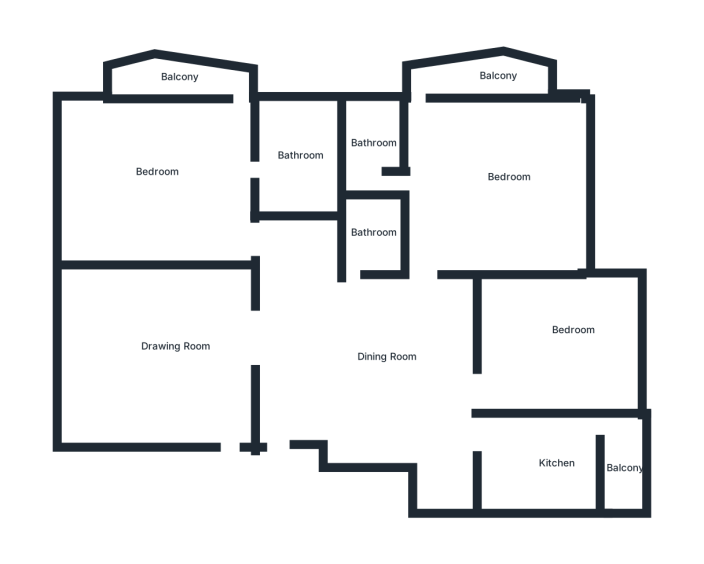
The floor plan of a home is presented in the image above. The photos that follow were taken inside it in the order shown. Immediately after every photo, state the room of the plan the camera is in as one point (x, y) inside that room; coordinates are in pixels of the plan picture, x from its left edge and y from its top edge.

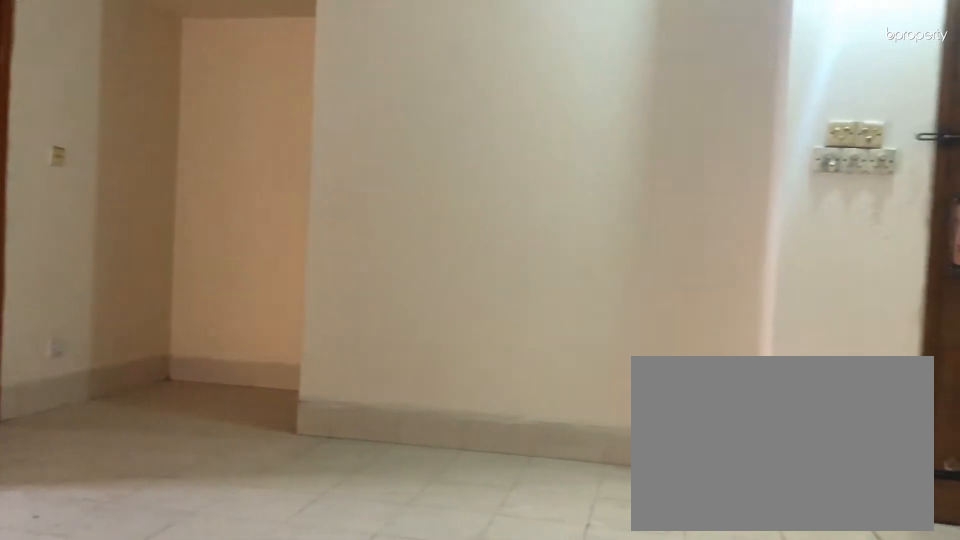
(380, 348)
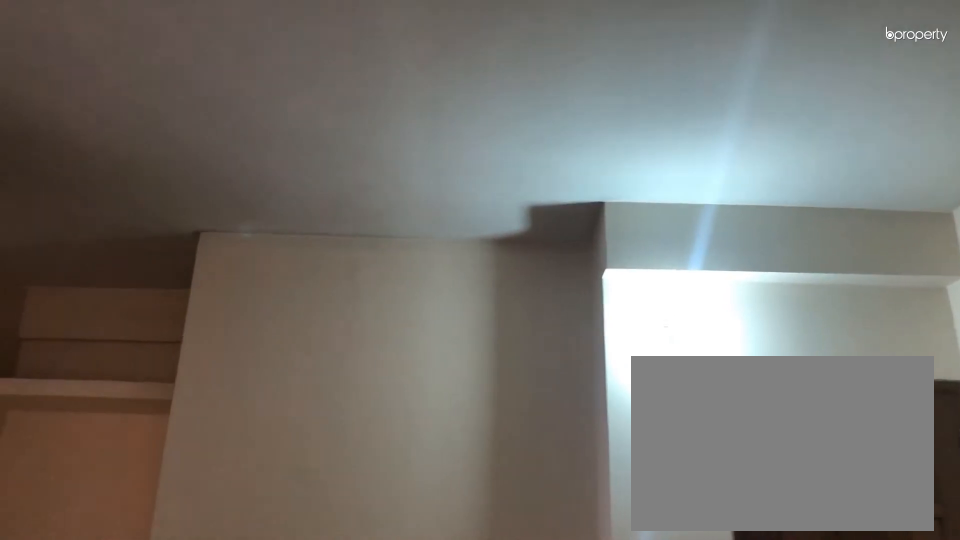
(380, 348)
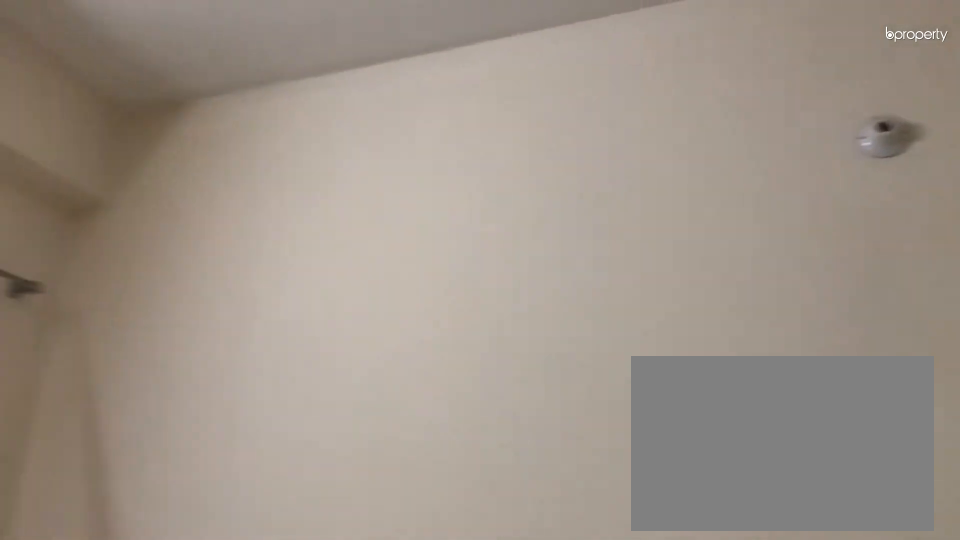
(142, 354)
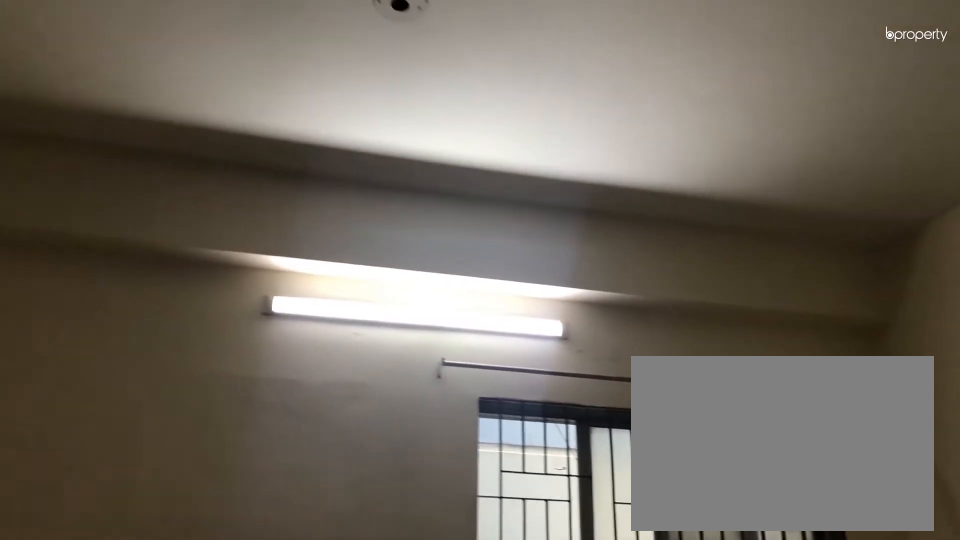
(142, 354)
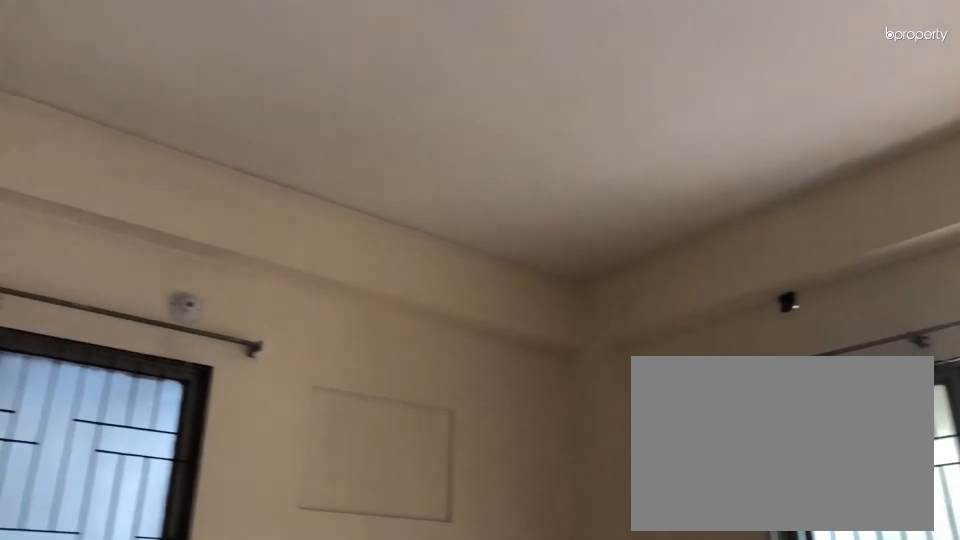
(155, 167)
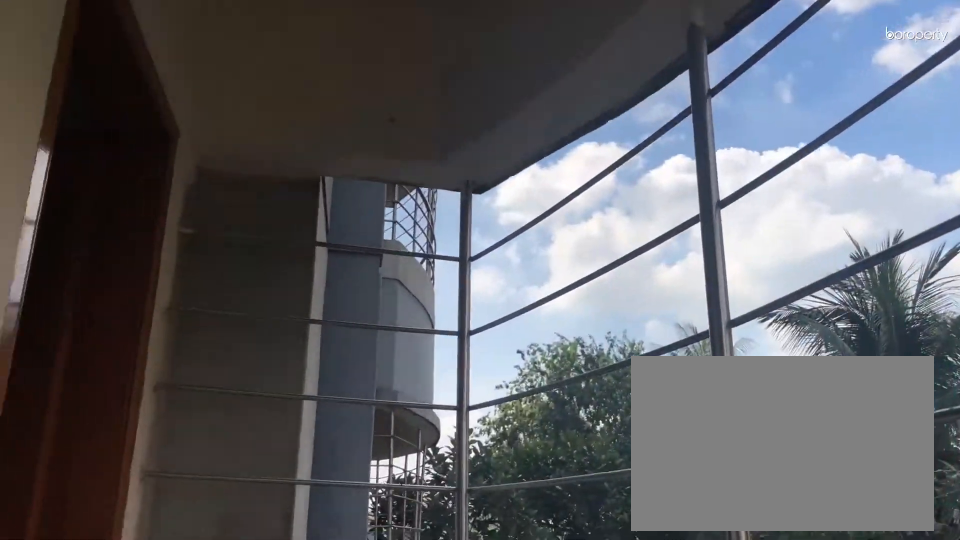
(492, 77)
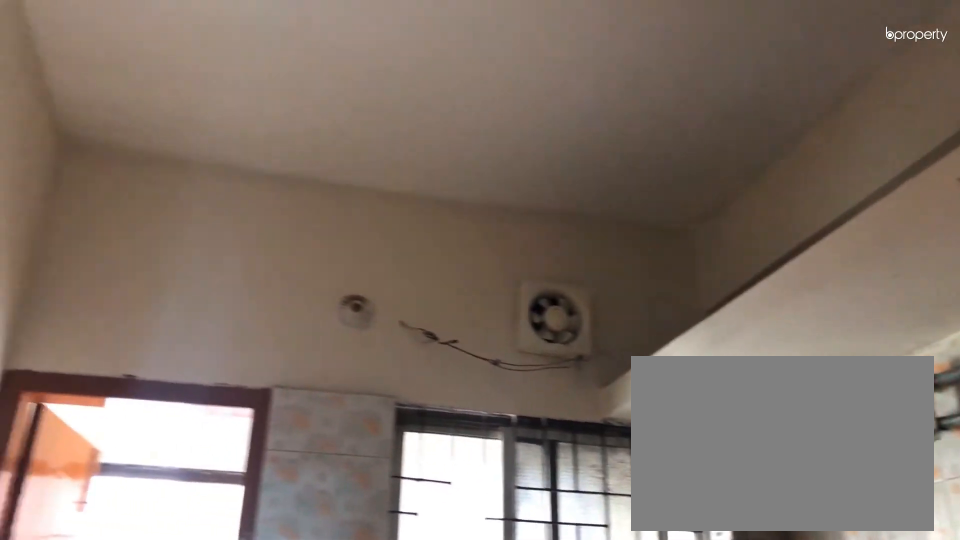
(560, 469)
